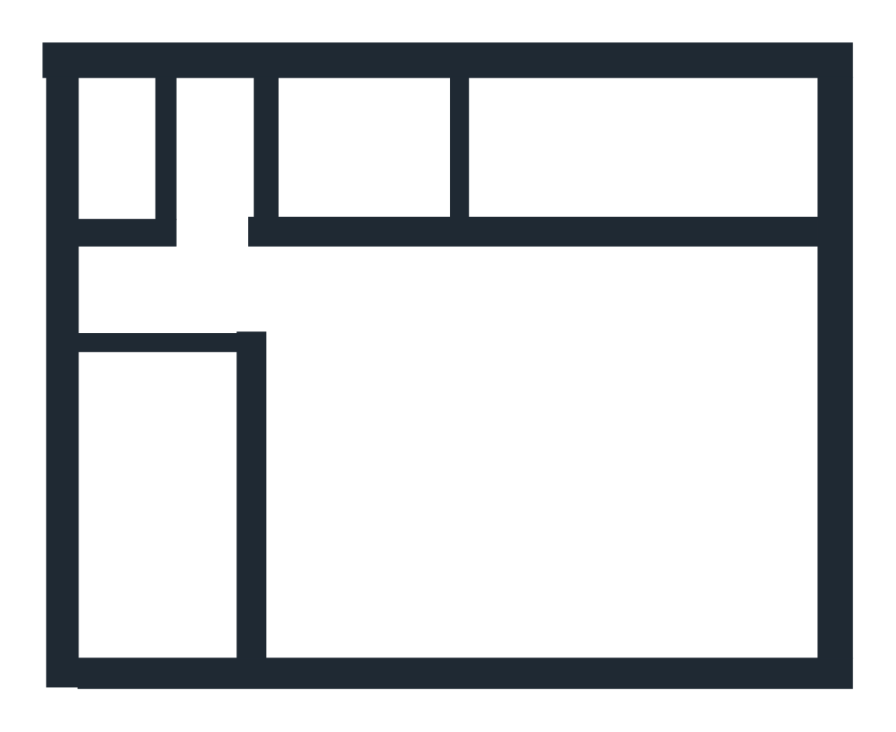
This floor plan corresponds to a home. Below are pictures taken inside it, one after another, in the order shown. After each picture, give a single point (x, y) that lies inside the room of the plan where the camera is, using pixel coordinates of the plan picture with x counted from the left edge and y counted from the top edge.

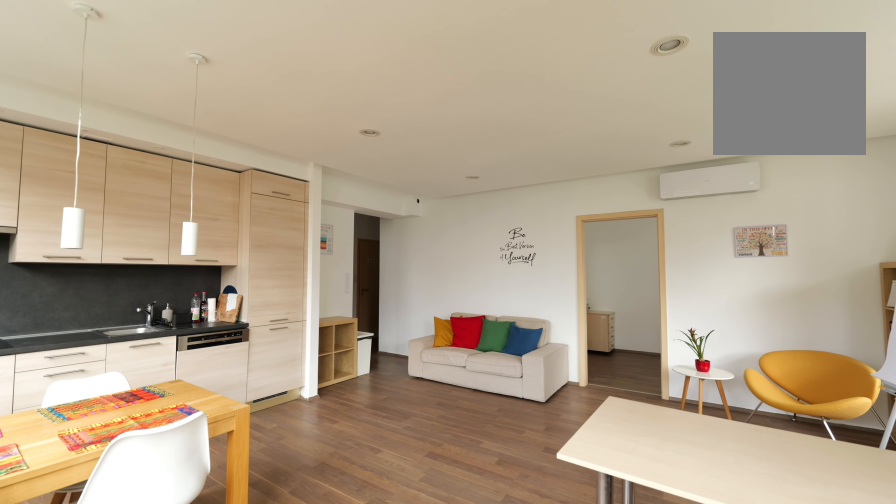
(439, 413)
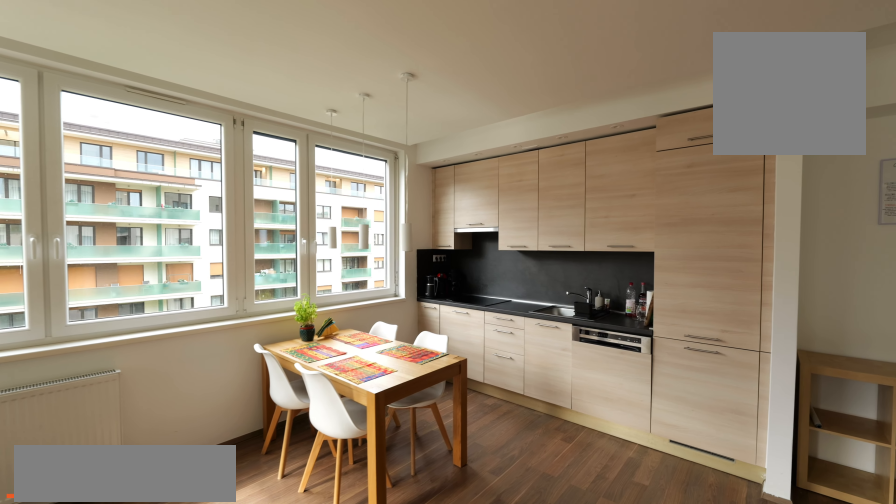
(439, 413)
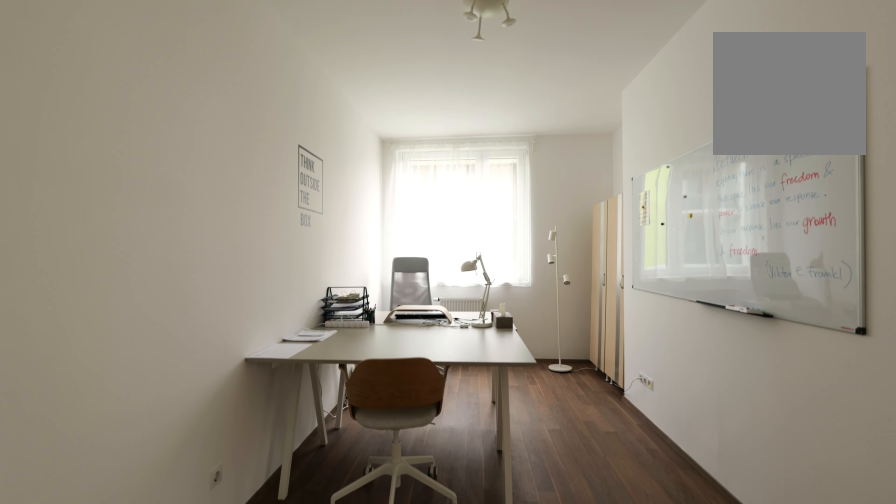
(563, 154)
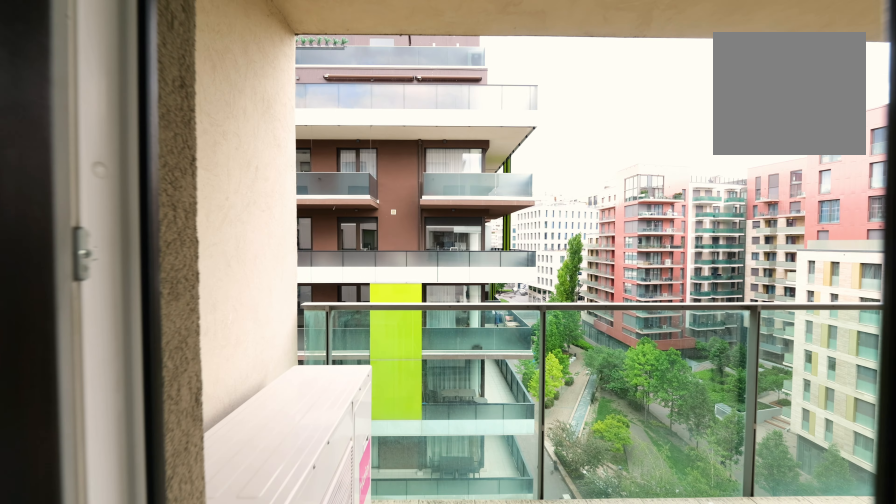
(630, 401)
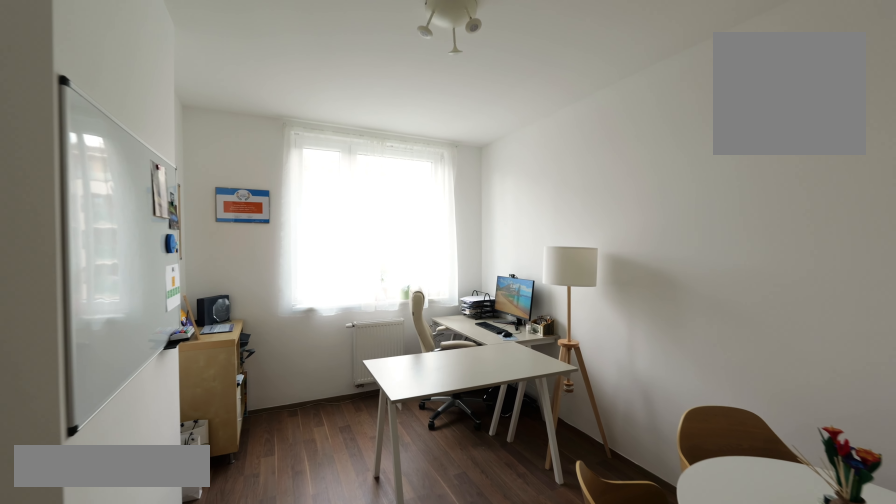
(147, 547)
